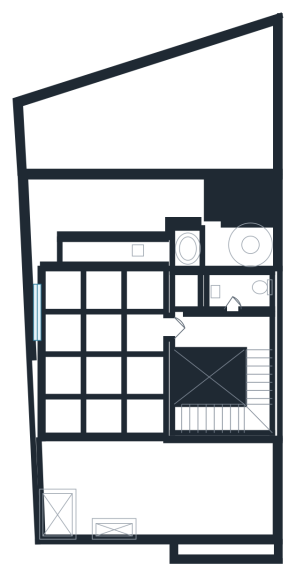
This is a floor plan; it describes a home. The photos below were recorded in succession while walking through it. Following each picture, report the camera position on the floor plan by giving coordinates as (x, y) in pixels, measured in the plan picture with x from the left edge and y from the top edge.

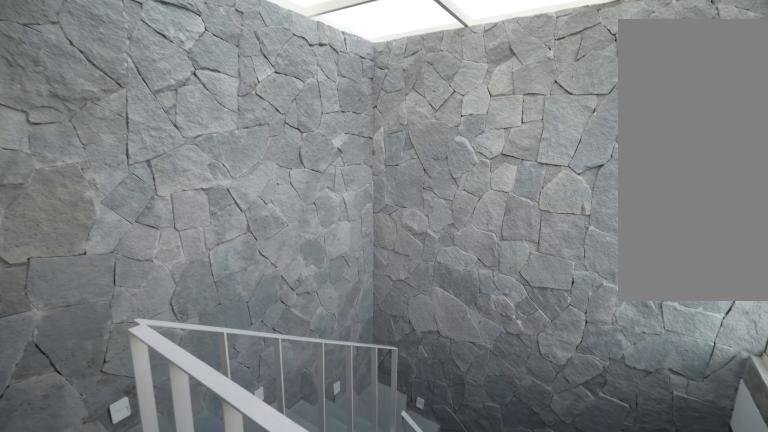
(198, 330)
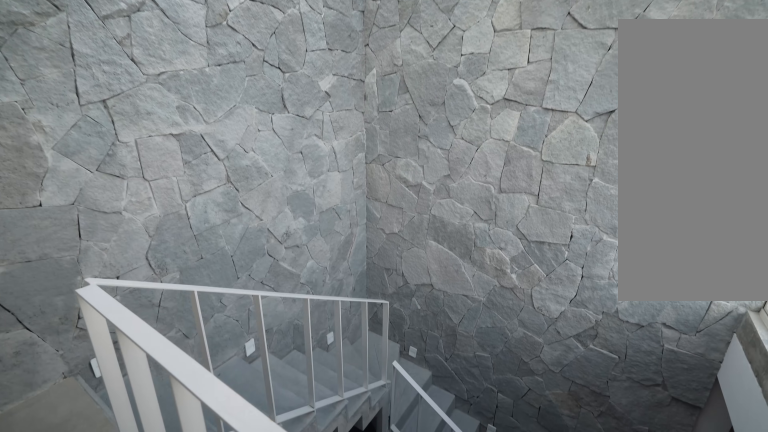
(203, 330)
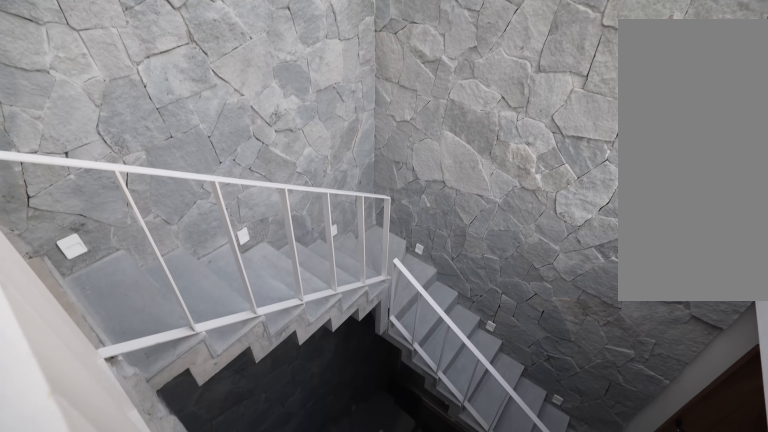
(204, 330)
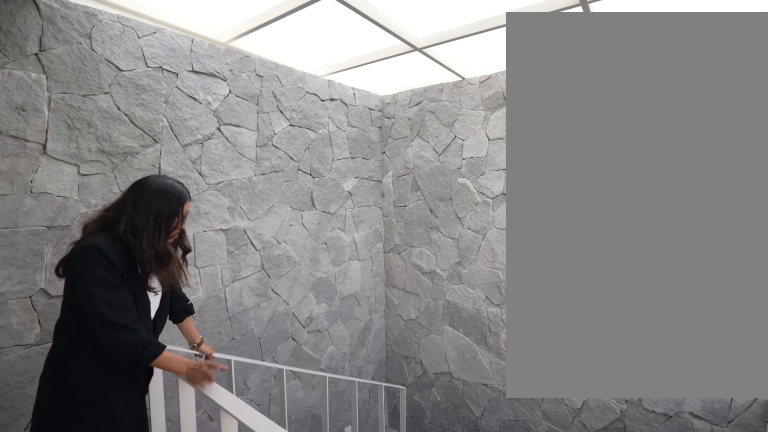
(210, 333)
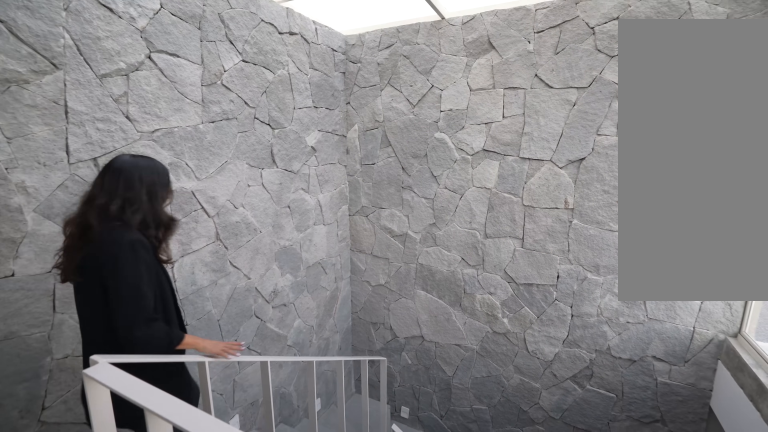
(210, 333)
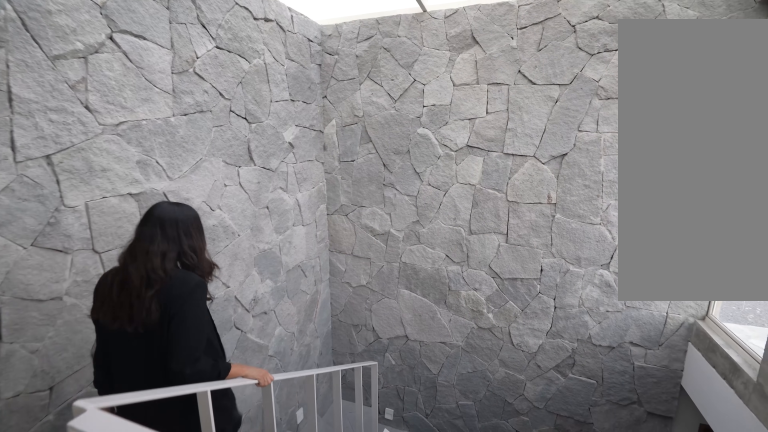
(216, 330)
